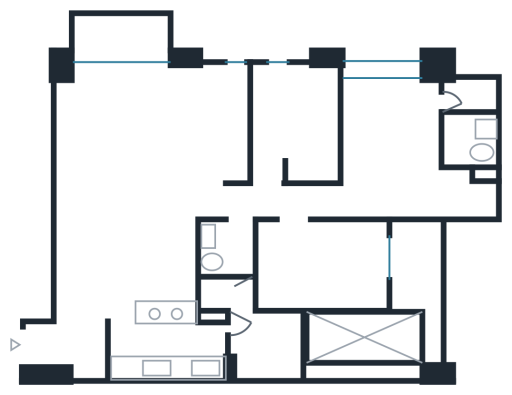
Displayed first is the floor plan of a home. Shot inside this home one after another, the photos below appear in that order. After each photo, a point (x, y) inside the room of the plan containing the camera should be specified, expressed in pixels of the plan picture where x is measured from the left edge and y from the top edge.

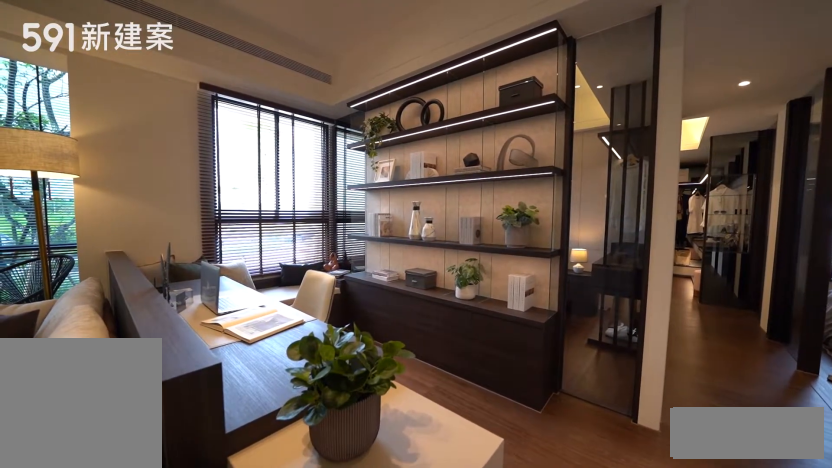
(214, 122)
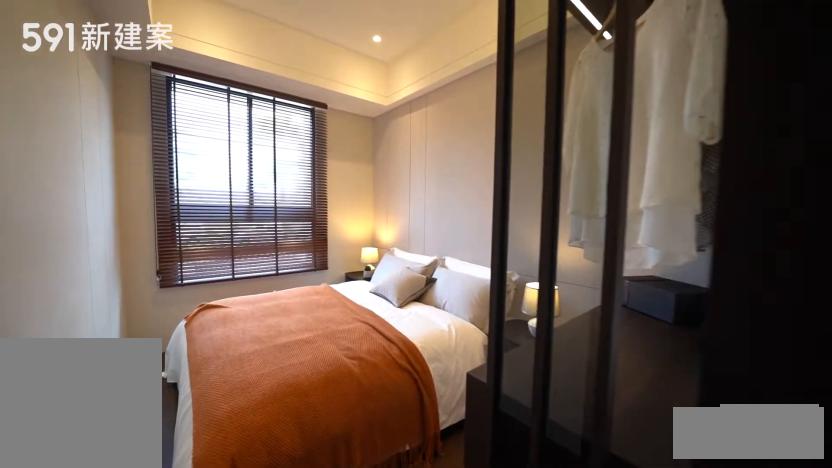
(296, 120)
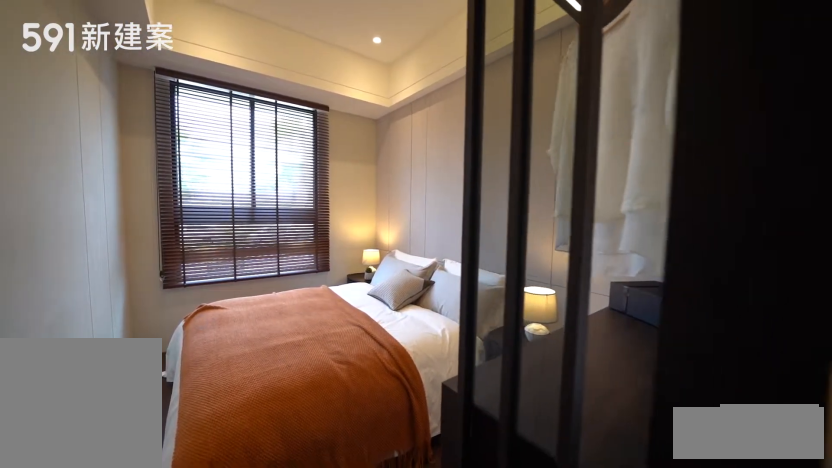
(296, 120)
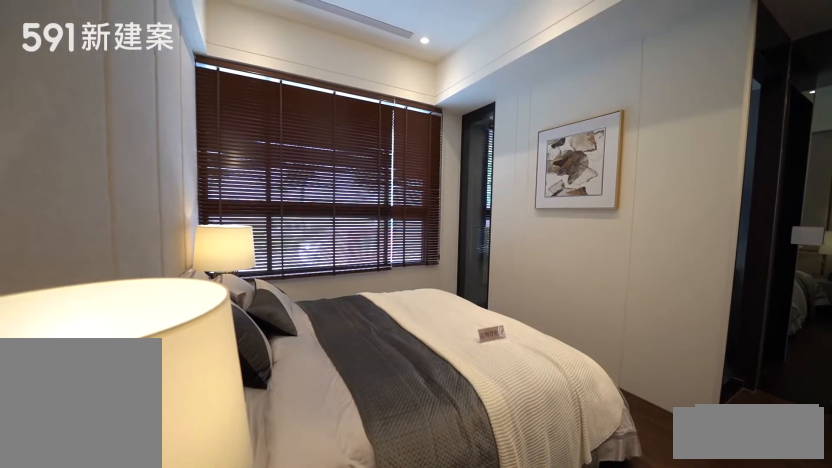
(404, 156)
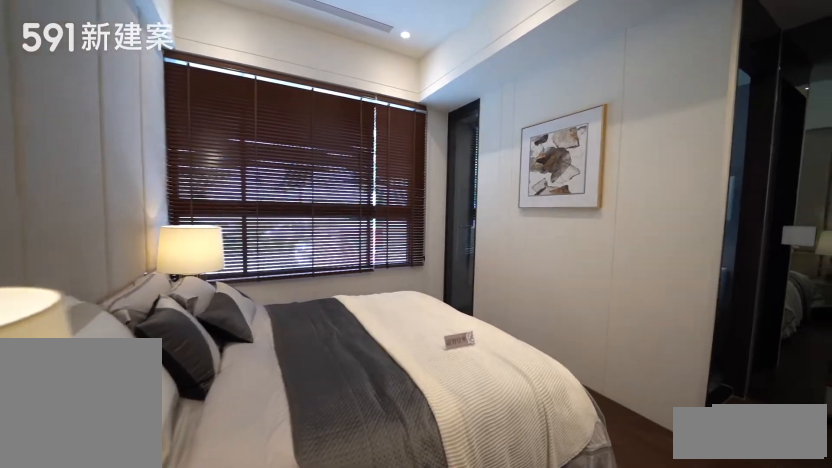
(404, 156)
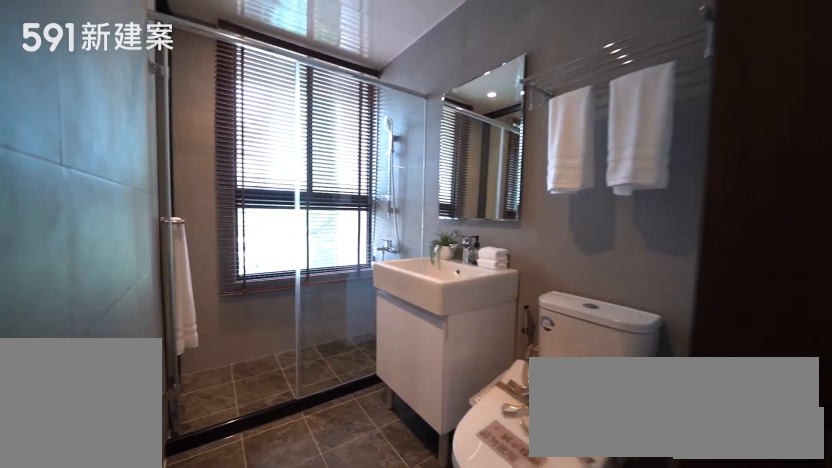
(471, 119)
